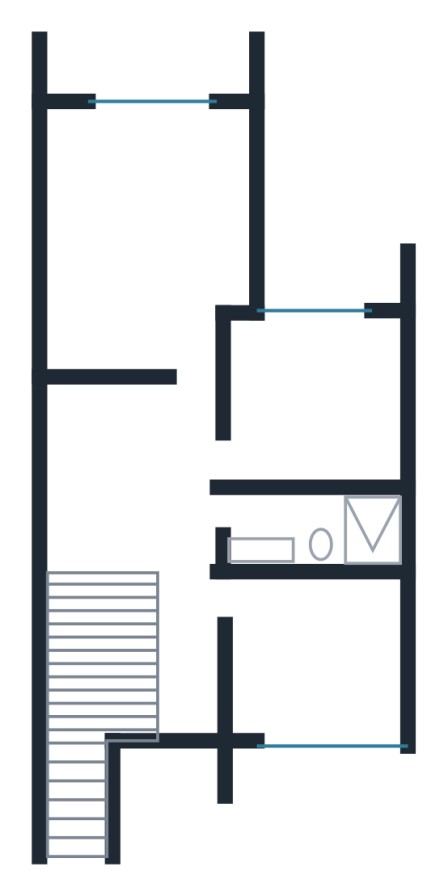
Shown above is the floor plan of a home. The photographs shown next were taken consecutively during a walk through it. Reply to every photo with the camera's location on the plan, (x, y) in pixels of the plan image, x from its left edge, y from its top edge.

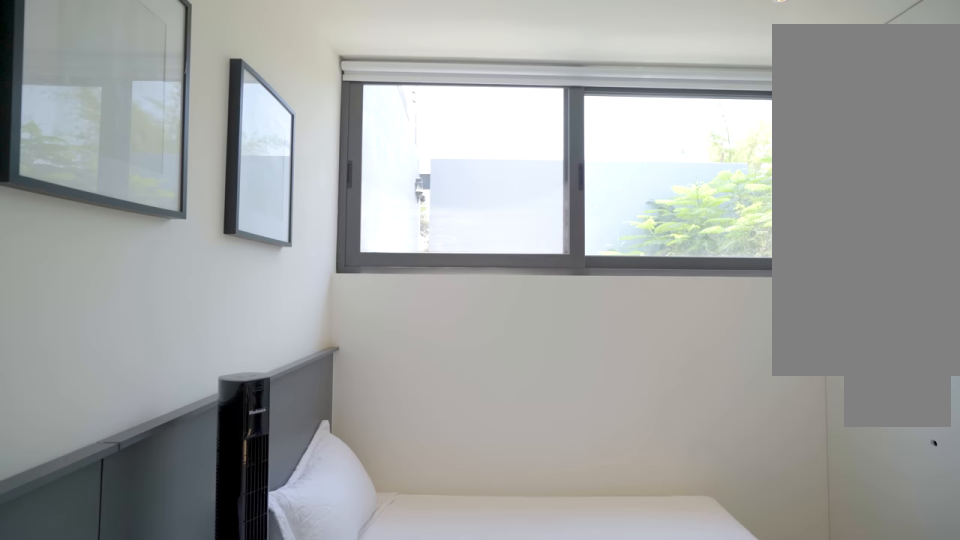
(269, 678)
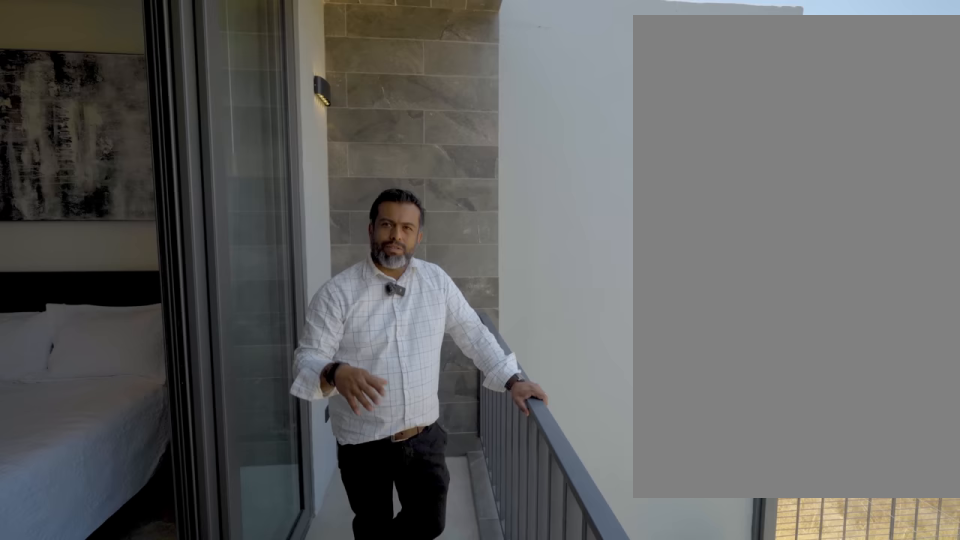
(169, 76)
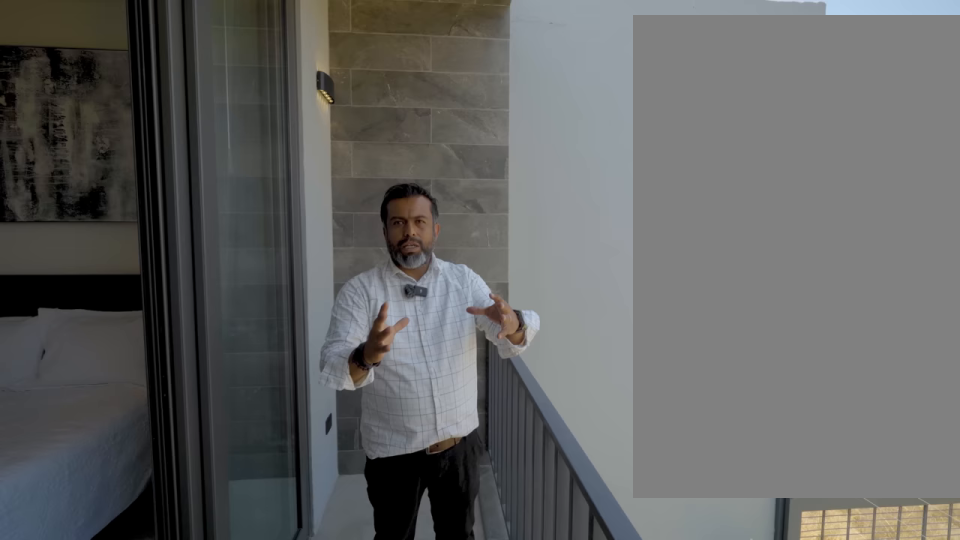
(168, 76)
